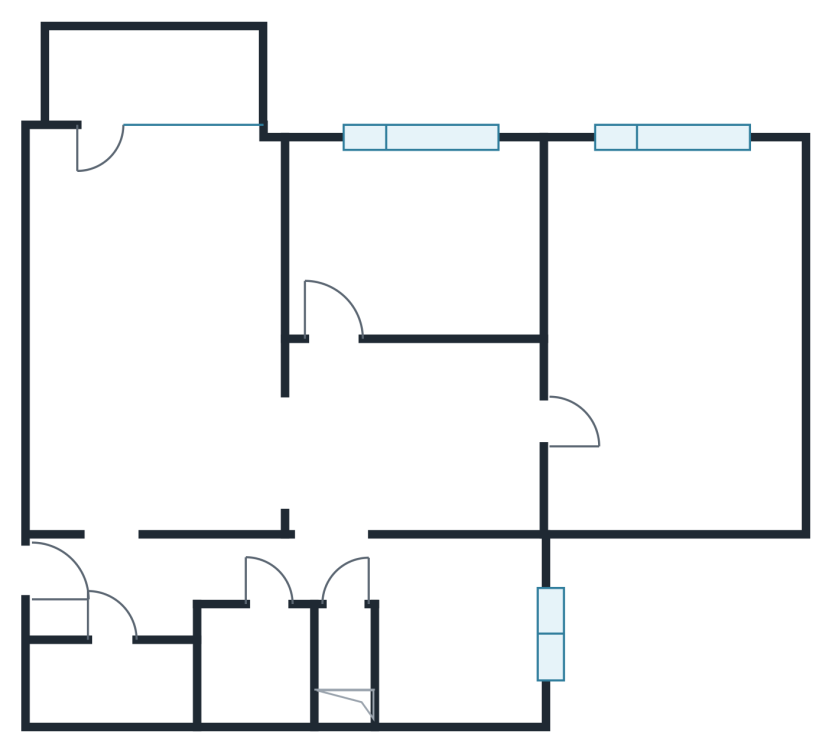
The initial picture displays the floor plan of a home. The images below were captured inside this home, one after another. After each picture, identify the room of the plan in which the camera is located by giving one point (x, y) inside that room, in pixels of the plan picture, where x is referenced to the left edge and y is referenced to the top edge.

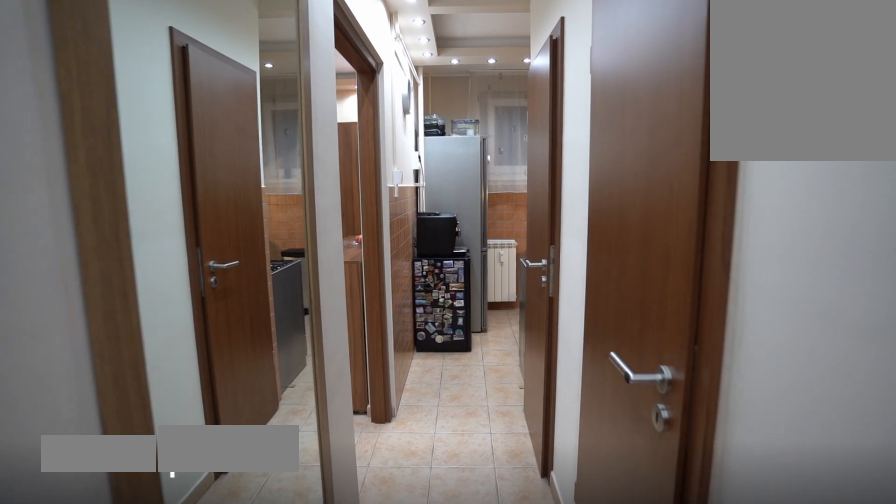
(140, 588)
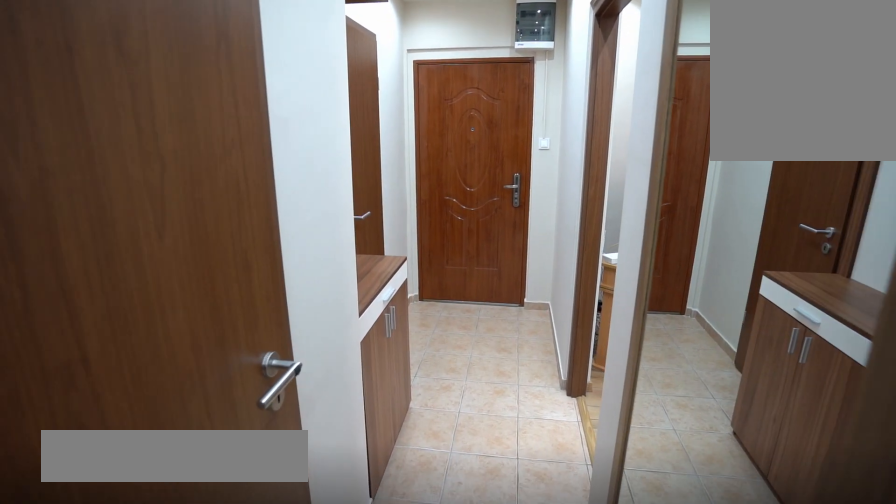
(140, 588)
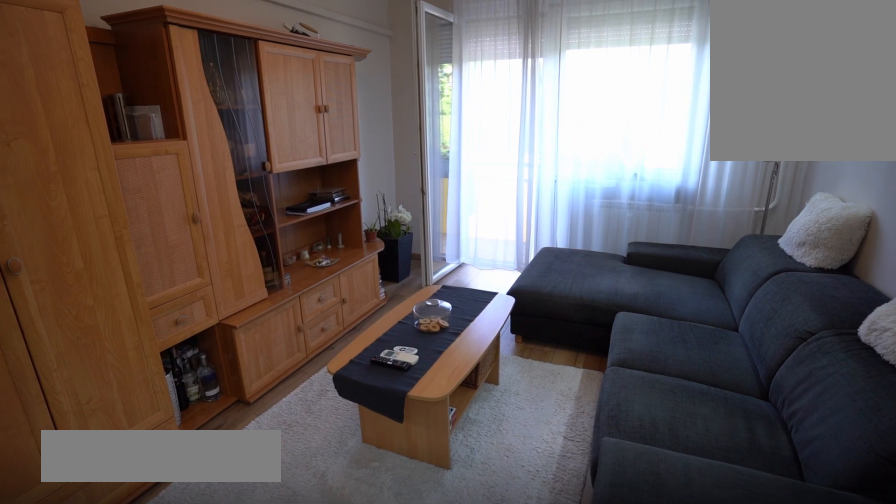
(140, 326)
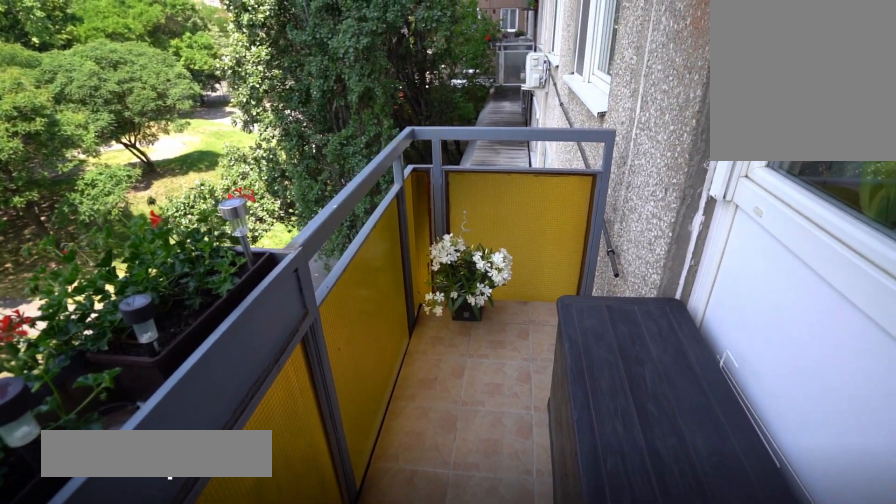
(140, 77)
